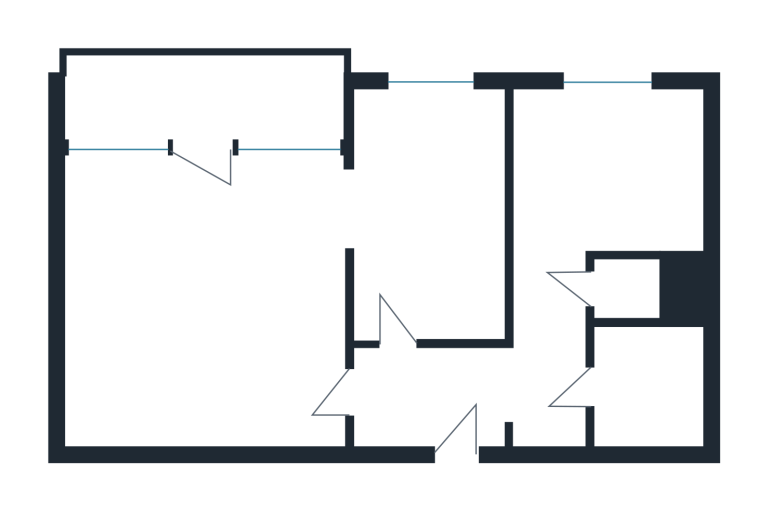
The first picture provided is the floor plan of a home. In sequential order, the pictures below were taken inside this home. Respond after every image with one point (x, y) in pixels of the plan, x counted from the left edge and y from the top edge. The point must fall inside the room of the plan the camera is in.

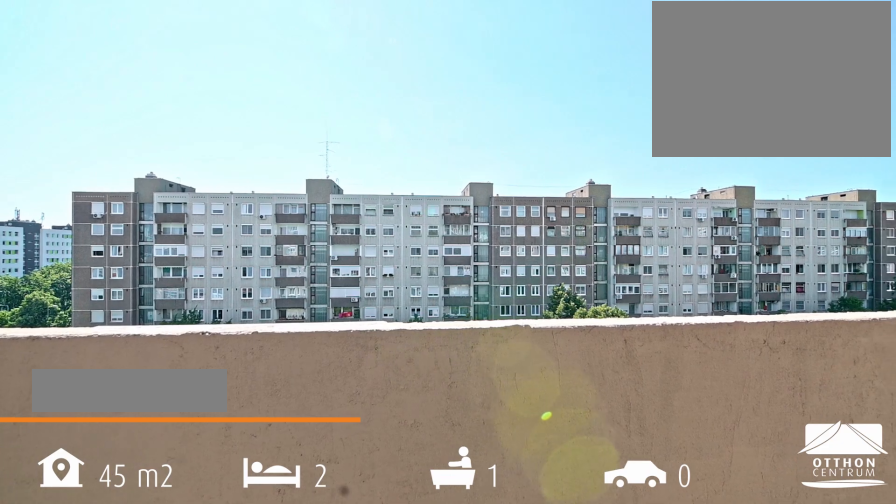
(203, 87)
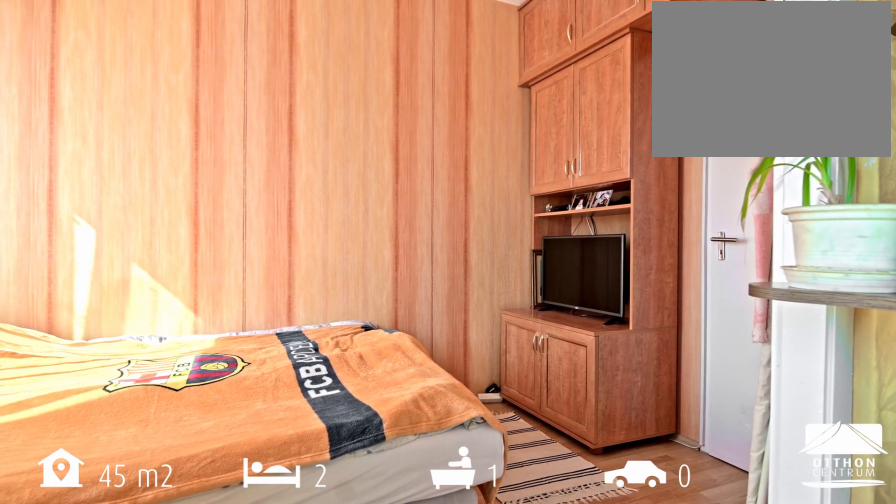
(430, 216)
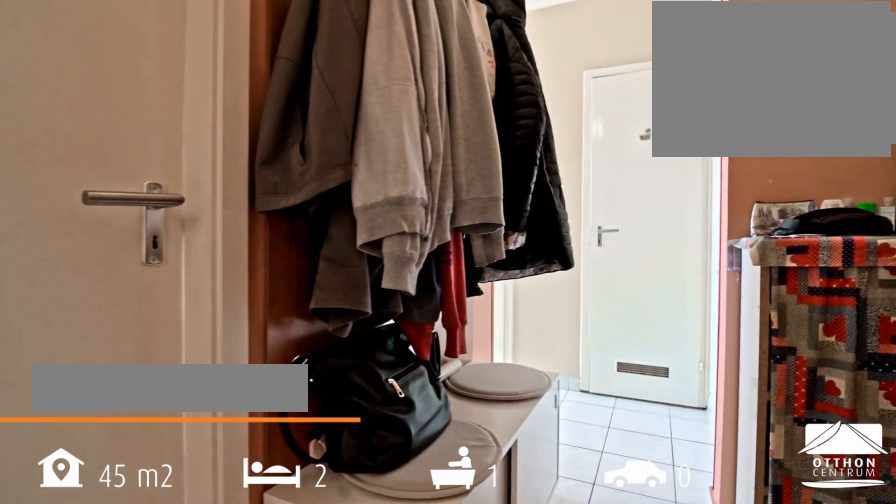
(533, 381)
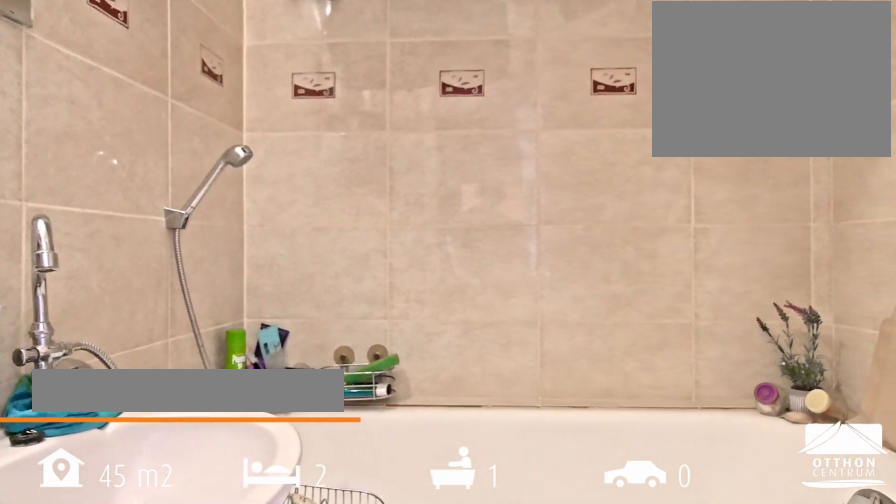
(653, 394)
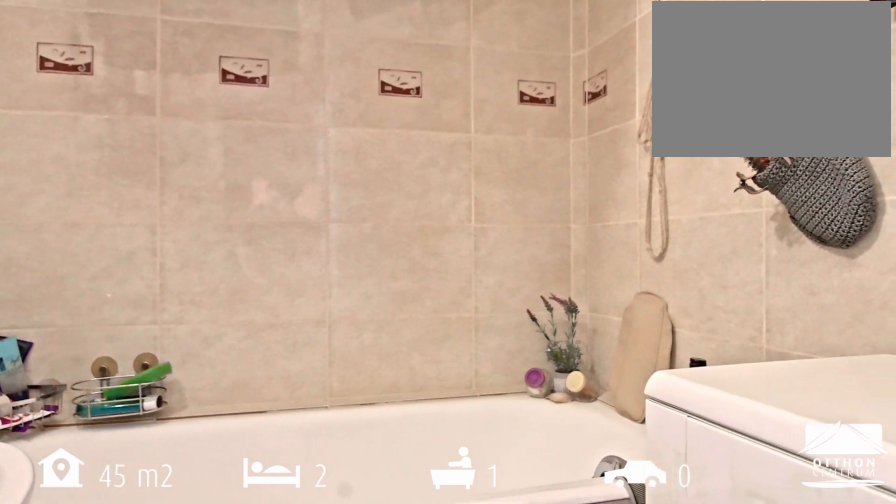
(653, 394)
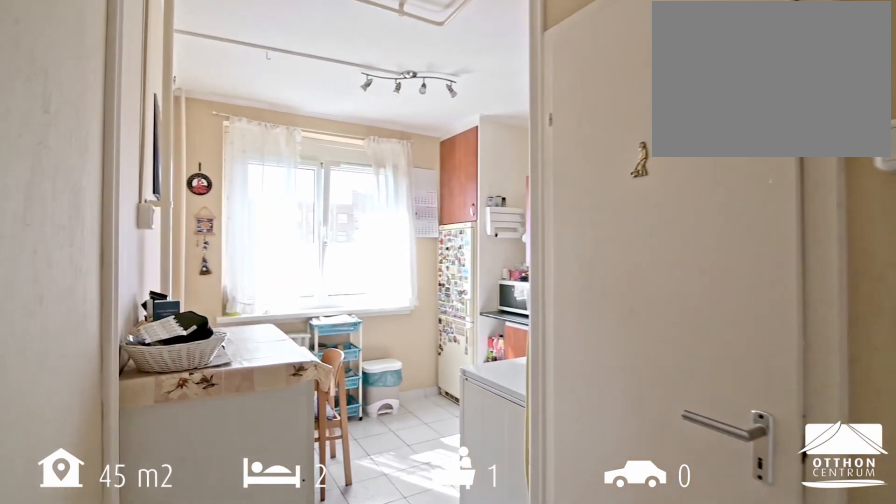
(617, 162)
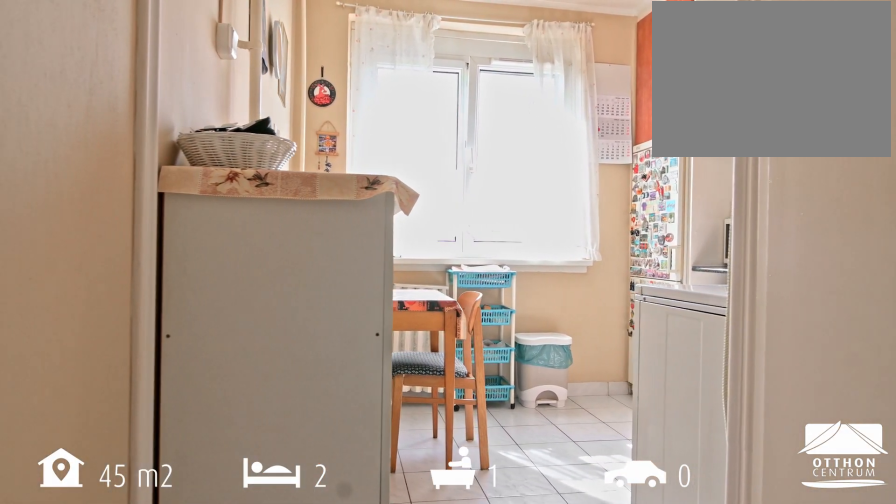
(617, 162)
